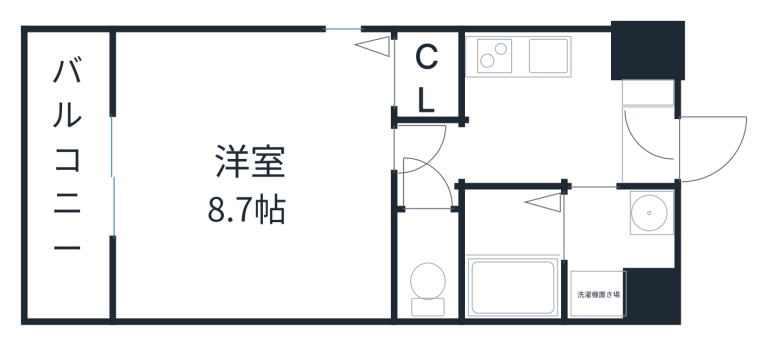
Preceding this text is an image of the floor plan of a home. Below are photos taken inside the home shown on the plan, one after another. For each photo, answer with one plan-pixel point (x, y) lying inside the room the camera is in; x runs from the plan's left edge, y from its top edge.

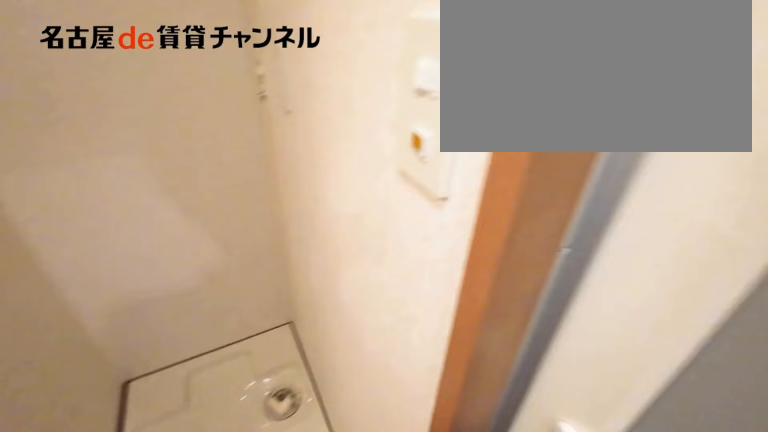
(621, 252)
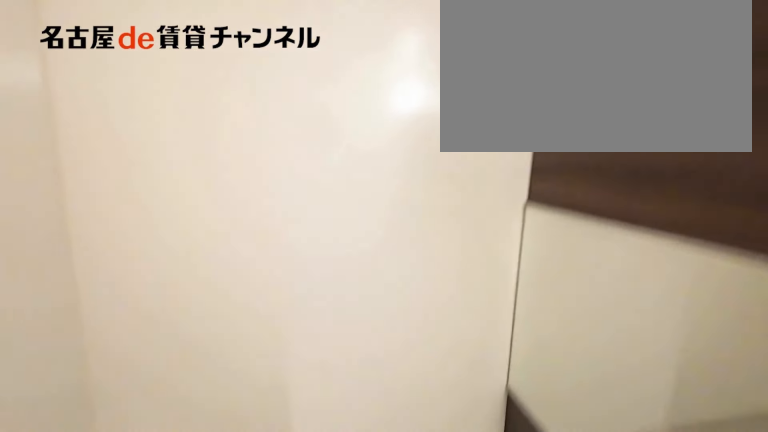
(508, 251)
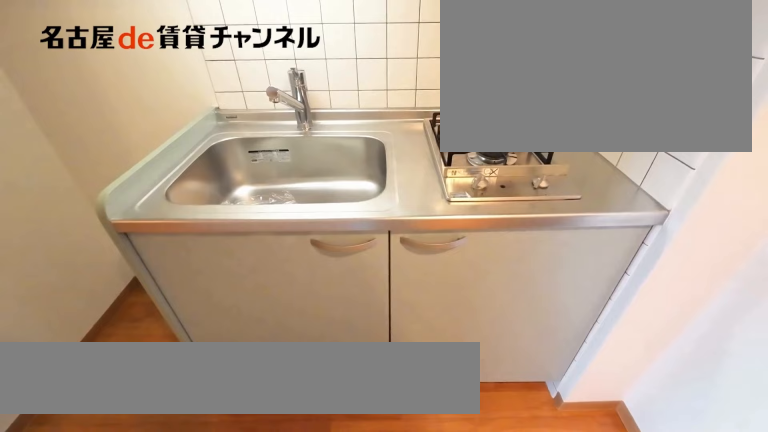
(536, 55)
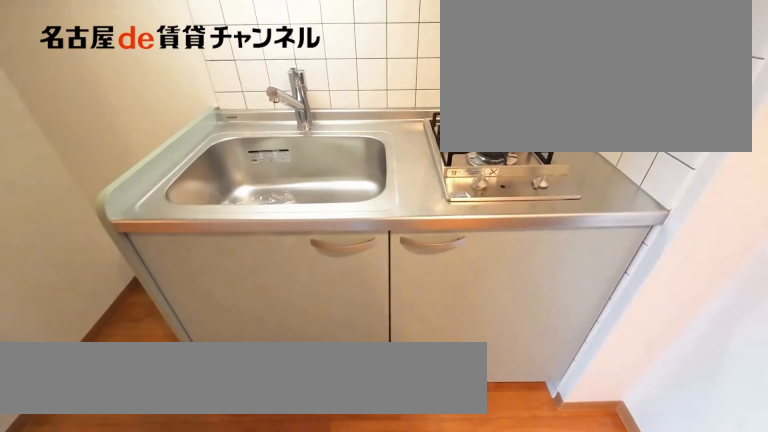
(536, 55)
